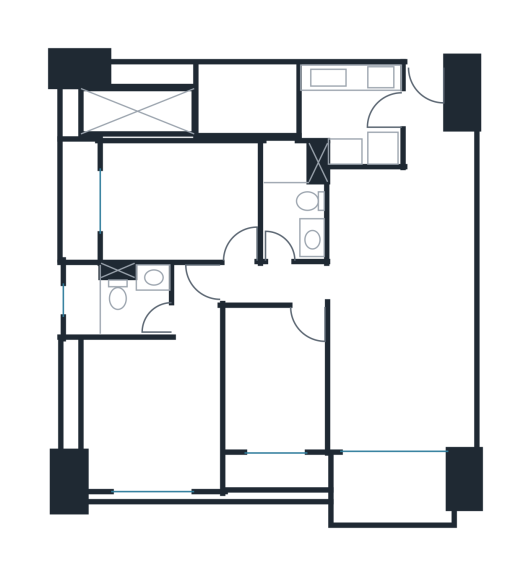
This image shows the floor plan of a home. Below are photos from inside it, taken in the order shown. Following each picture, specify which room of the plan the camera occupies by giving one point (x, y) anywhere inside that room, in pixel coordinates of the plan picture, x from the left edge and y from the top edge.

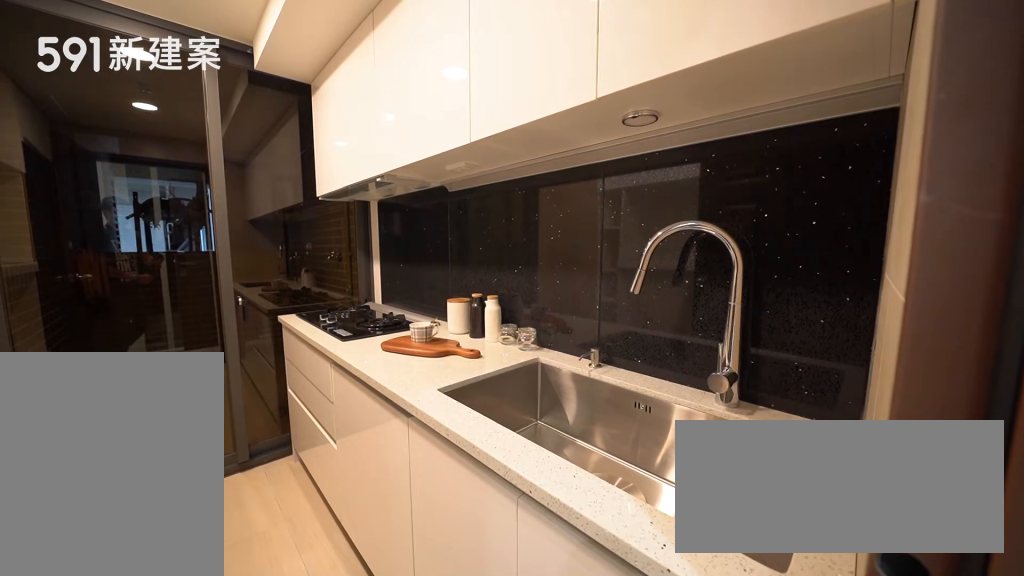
(351, 98)
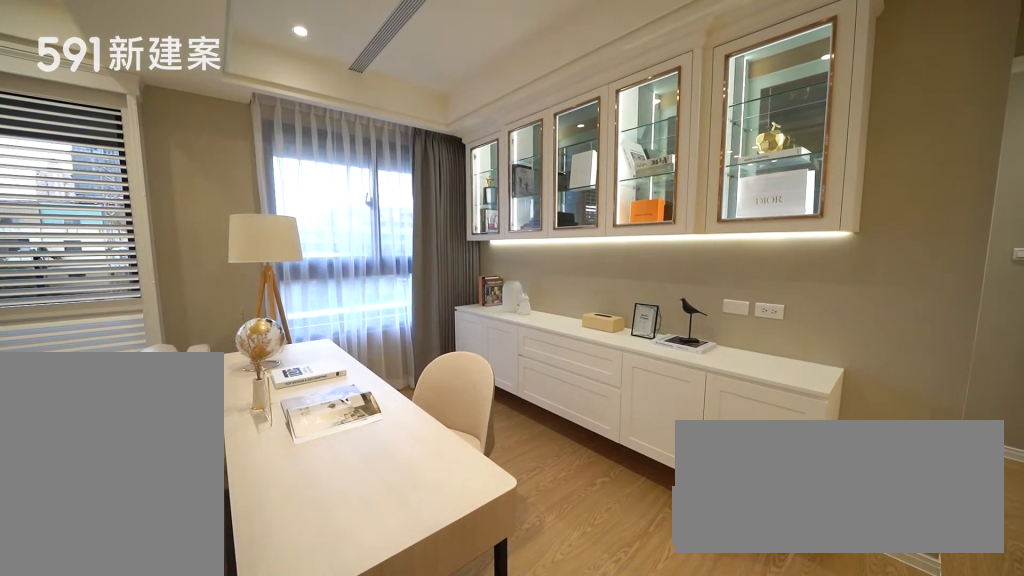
(276, 378)
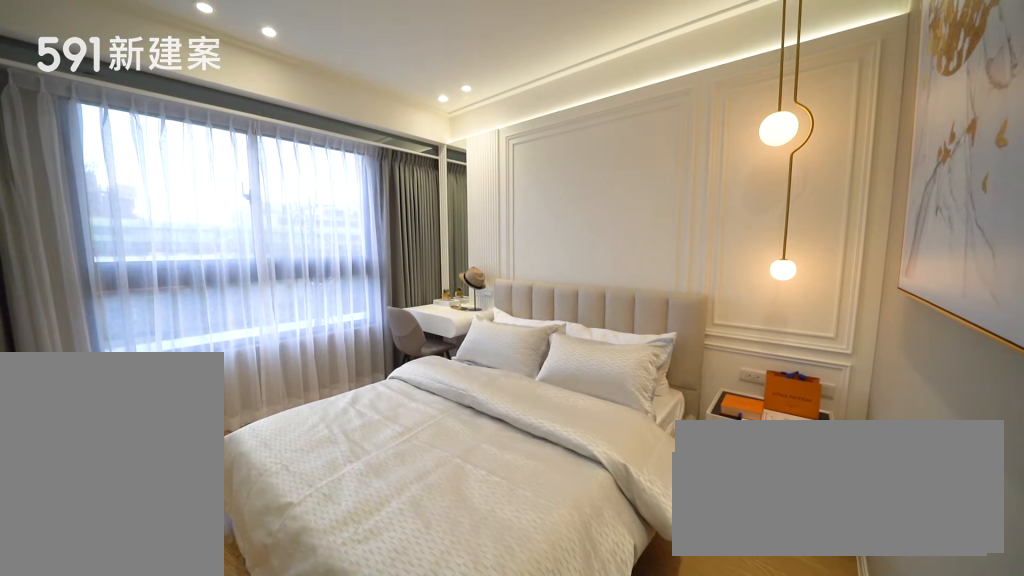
(151, 417)
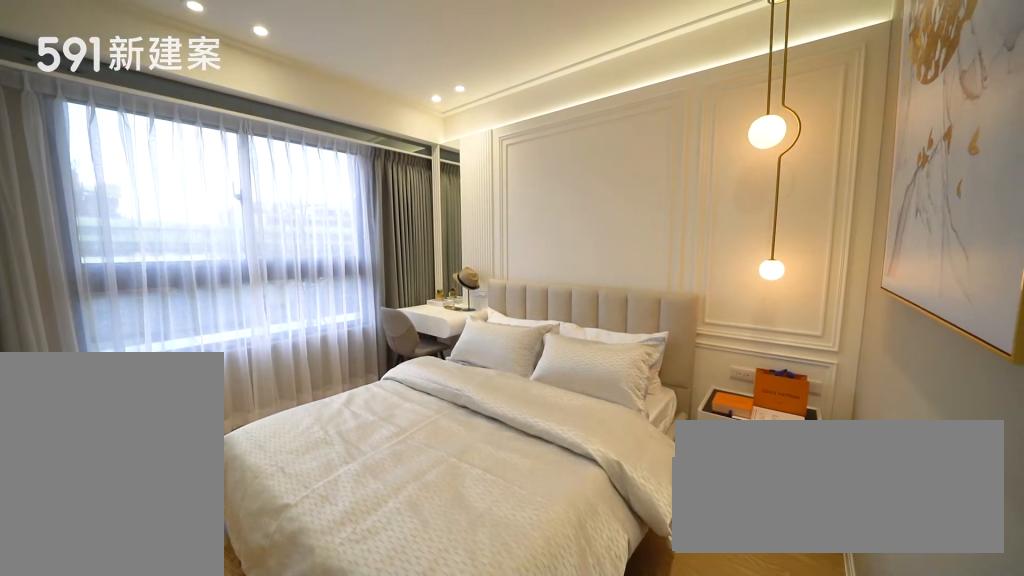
(151, 417)
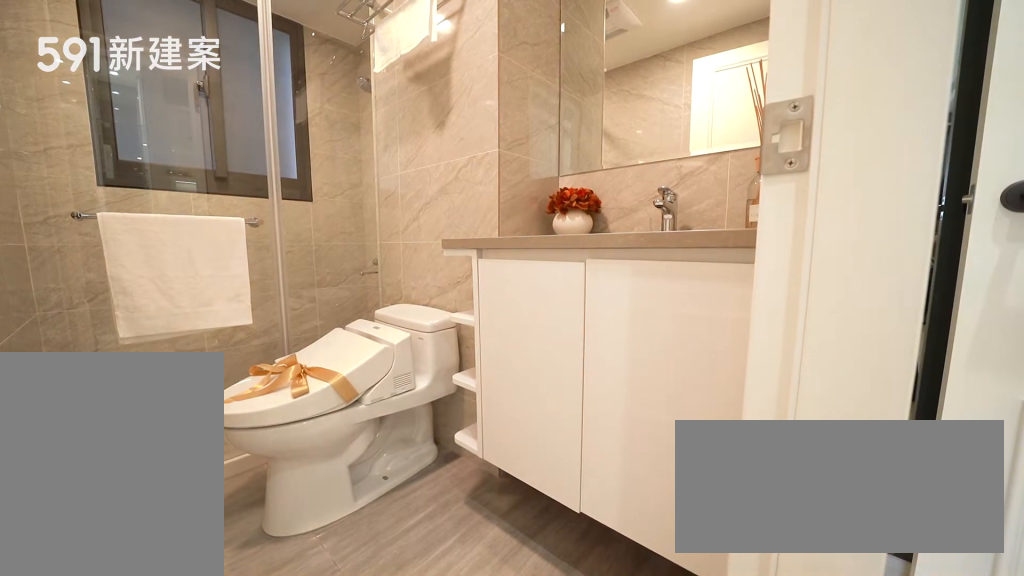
(114, 298)
